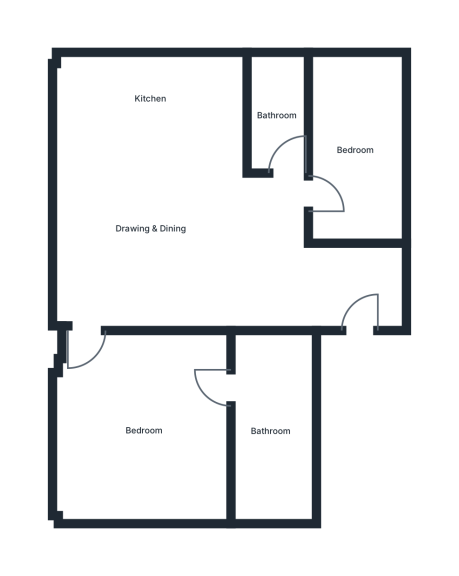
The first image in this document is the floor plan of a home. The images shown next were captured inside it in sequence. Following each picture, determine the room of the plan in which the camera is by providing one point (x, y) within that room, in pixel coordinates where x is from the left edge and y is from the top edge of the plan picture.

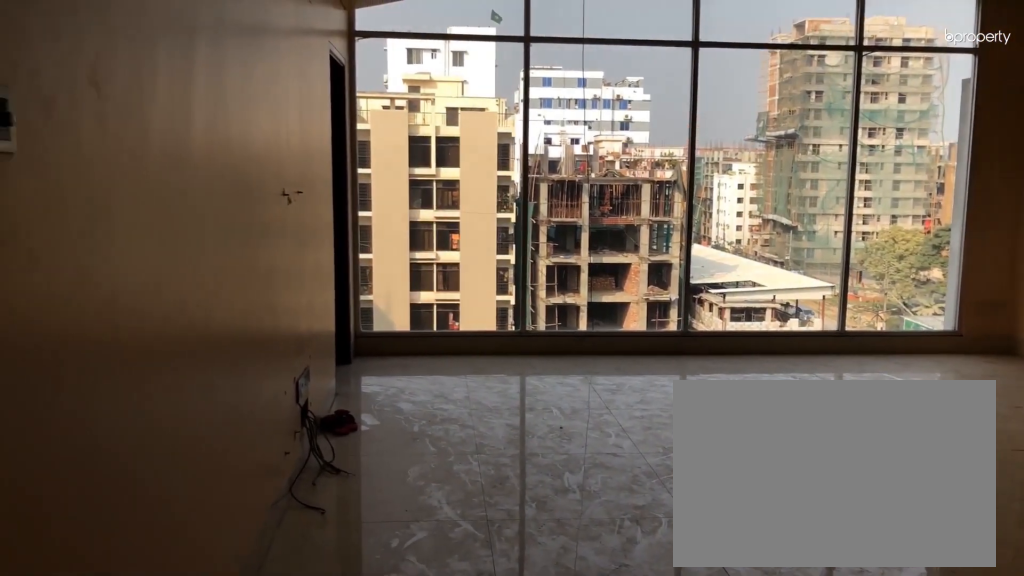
(308, 291)
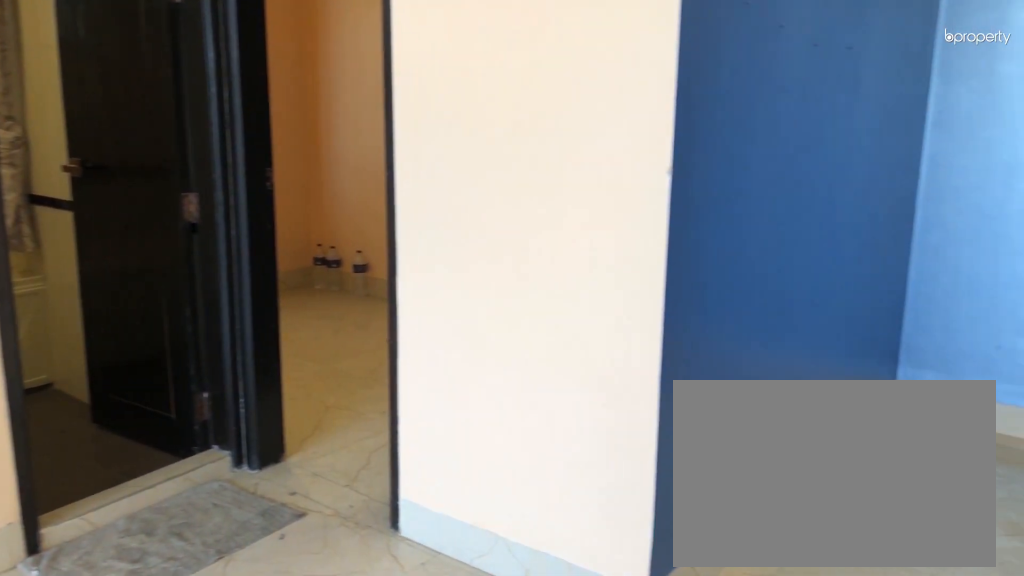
(150, 231)
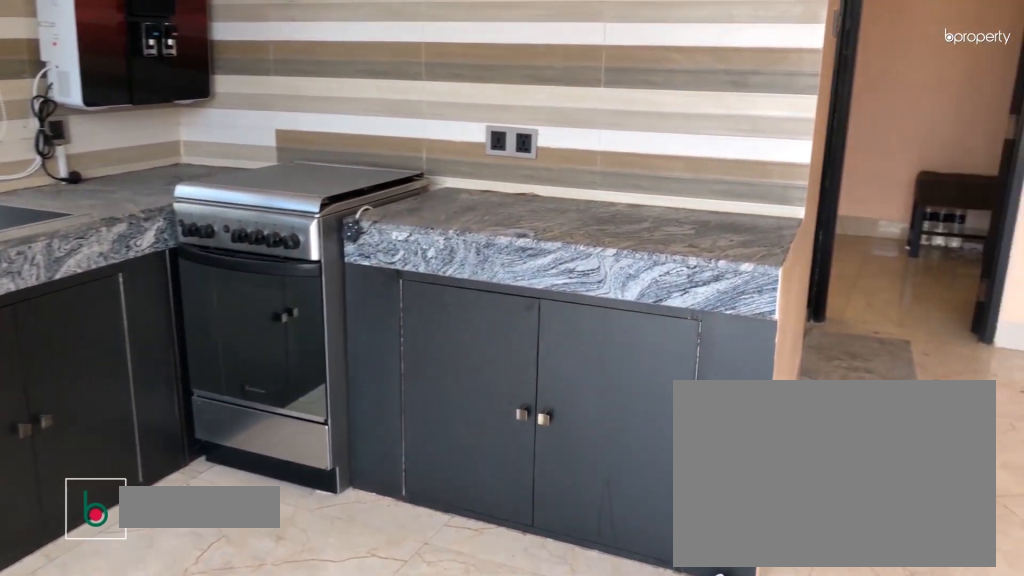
(151, 96)
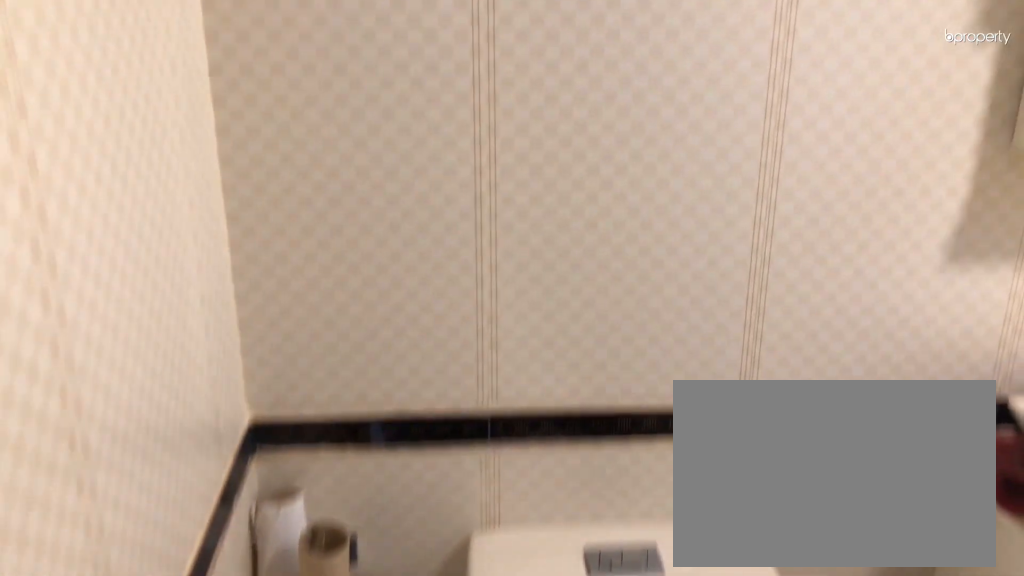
(278, 115)
